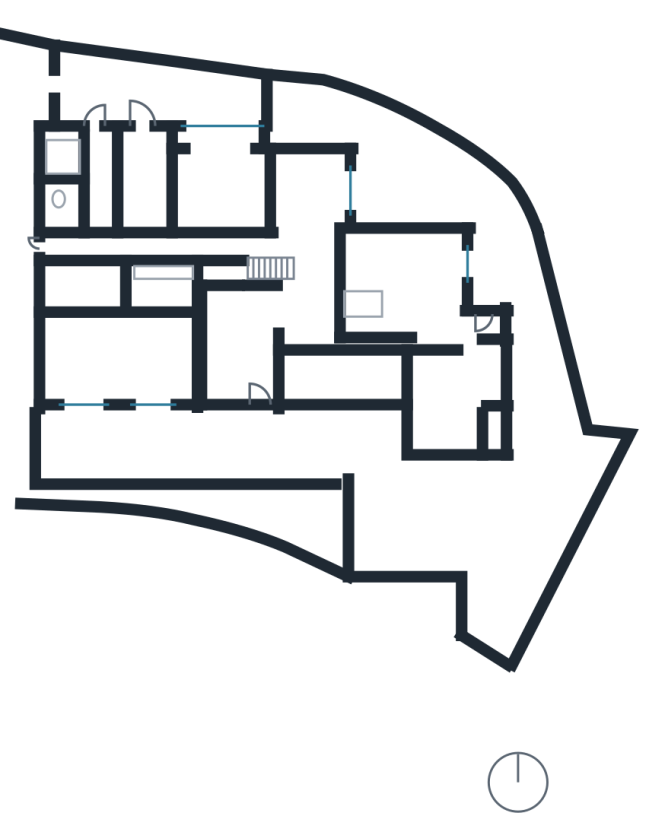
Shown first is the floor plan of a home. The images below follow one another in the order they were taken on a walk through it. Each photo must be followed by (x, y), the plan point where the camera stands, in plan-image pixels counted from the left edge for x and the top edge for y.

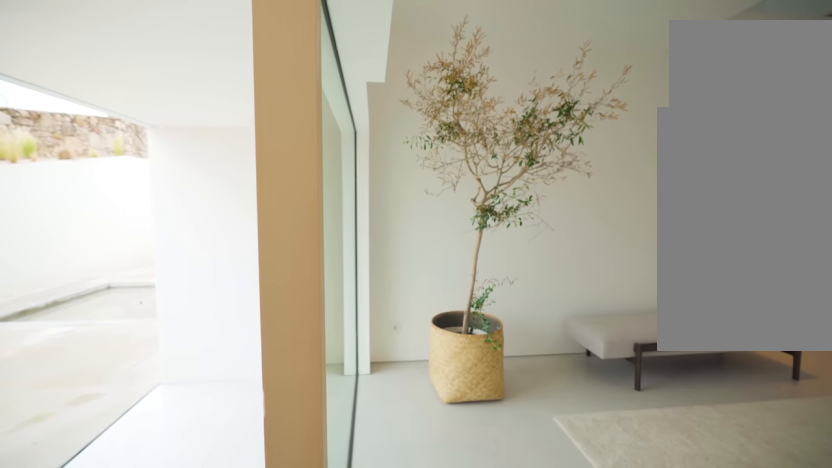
(260, 387)
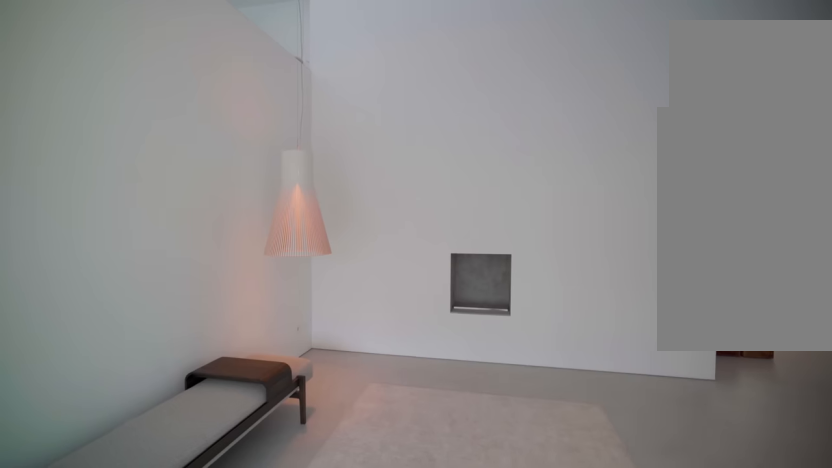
(230, 326)
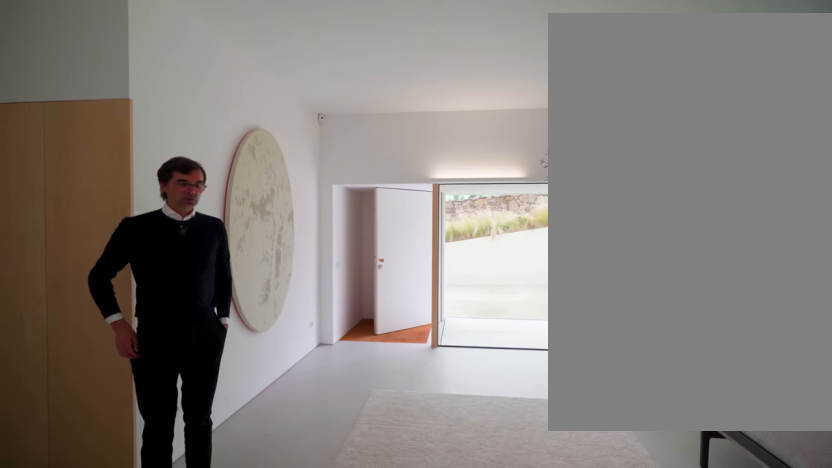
(225, 307)
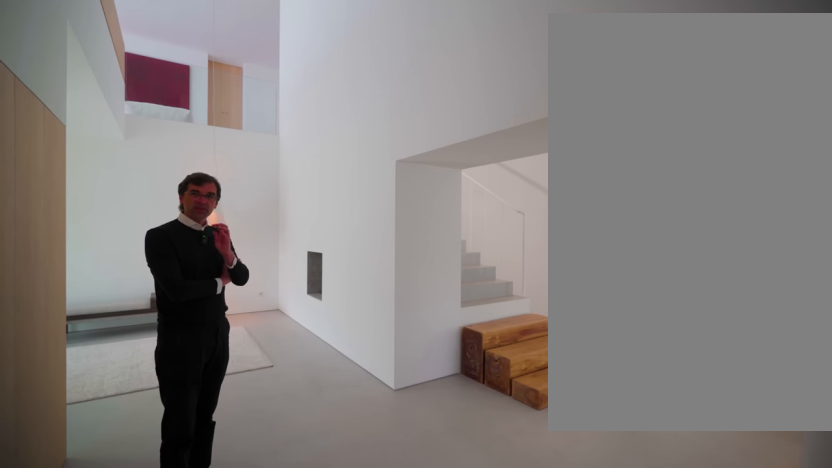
(324, 308)
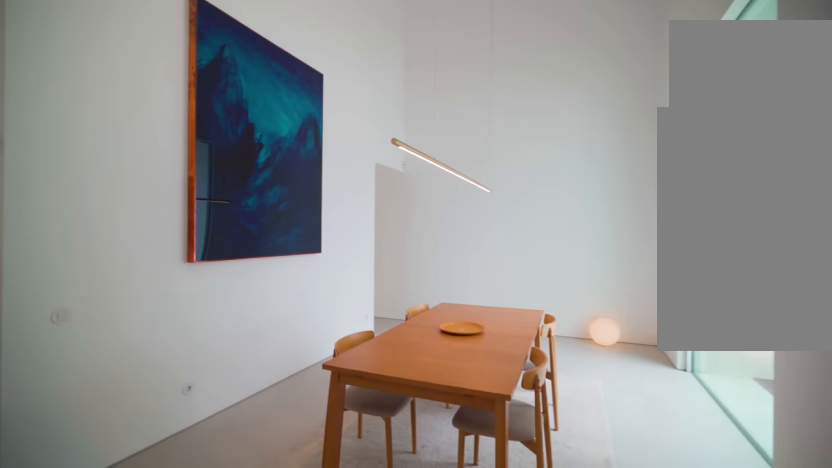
(330, 259)
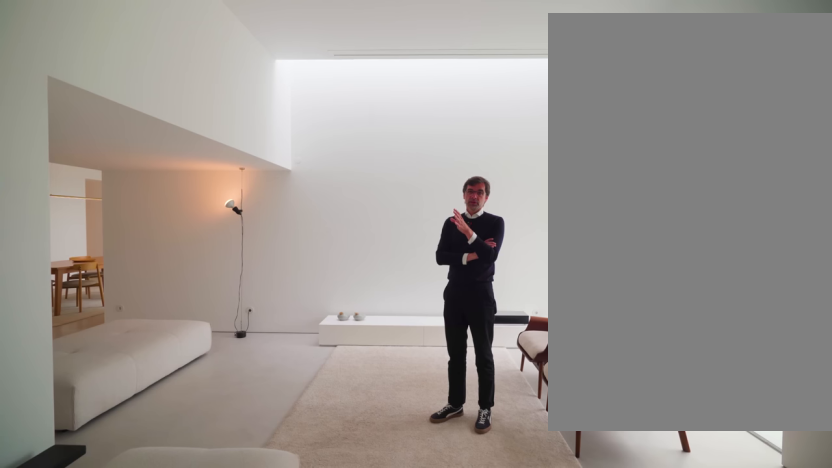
(429, 294)
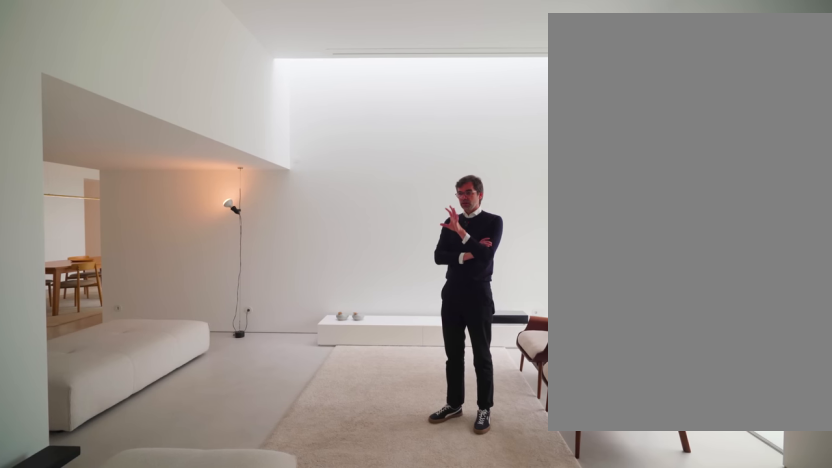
(429, 294)
